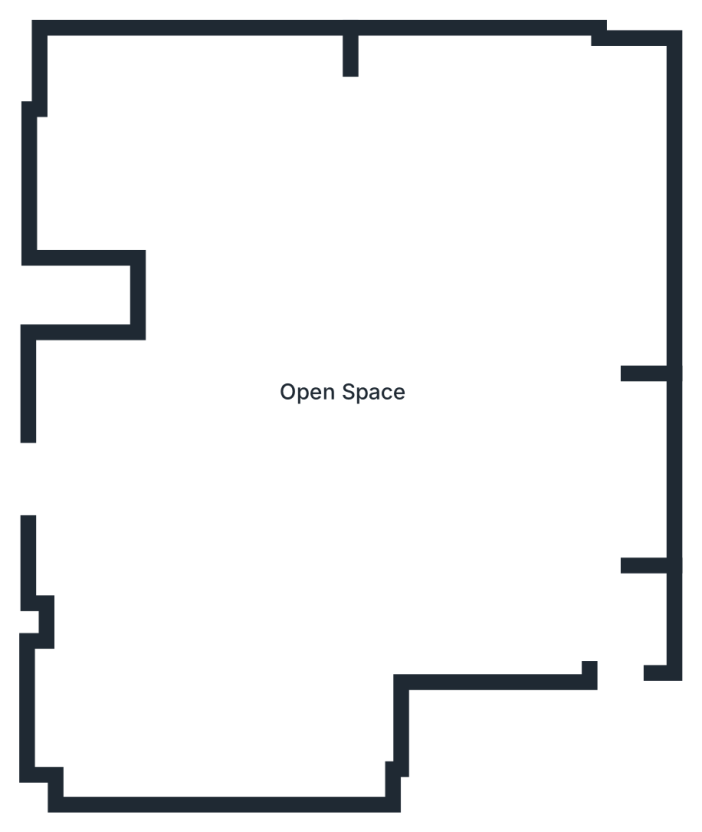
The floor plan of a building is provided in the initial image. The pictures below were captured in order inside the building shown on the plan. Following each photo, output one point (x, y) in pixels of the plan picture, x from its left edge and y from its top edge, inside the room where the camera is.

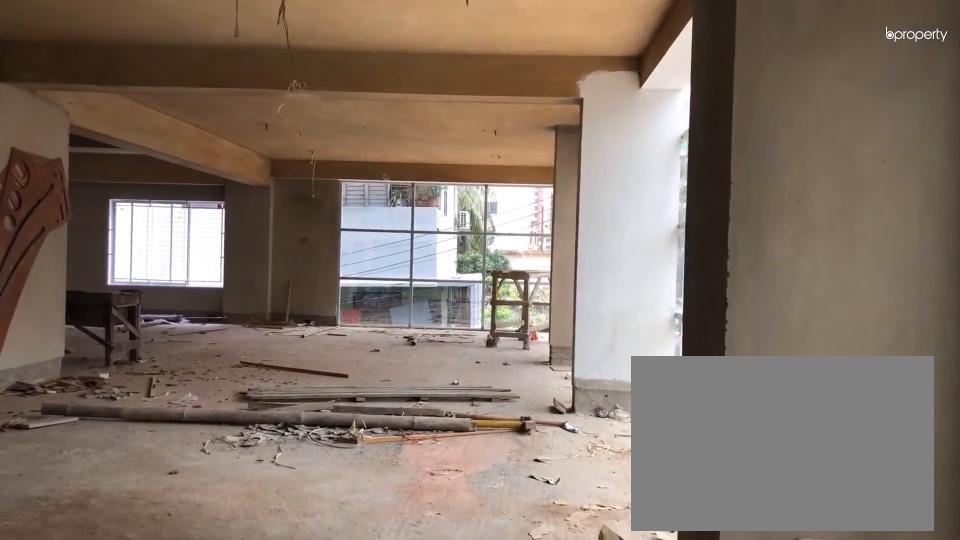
(609, 605)
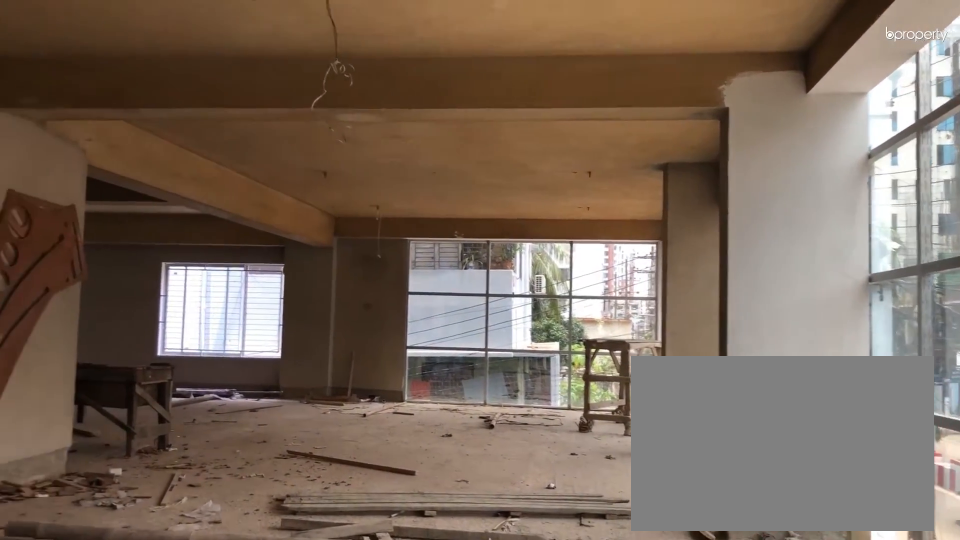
(360, 413)
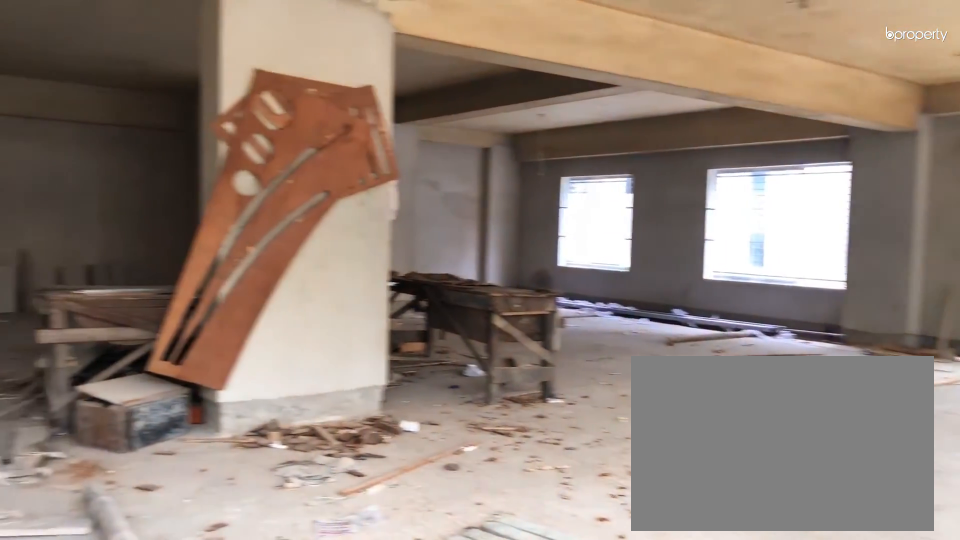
(344, 408)
